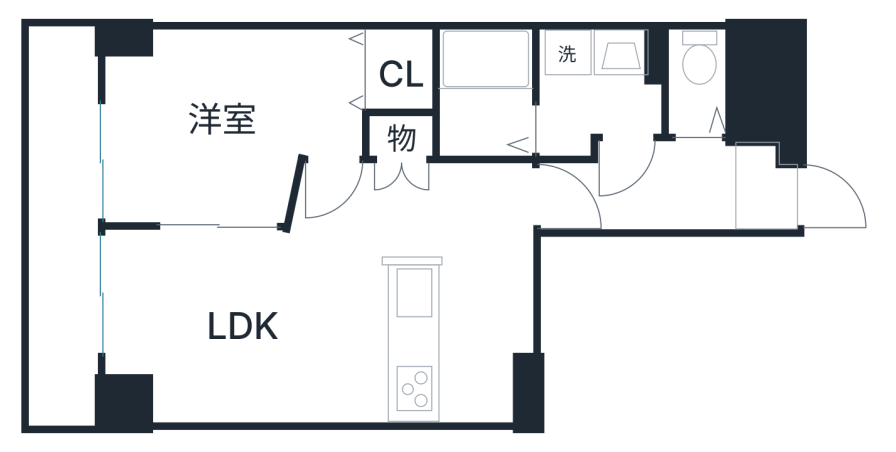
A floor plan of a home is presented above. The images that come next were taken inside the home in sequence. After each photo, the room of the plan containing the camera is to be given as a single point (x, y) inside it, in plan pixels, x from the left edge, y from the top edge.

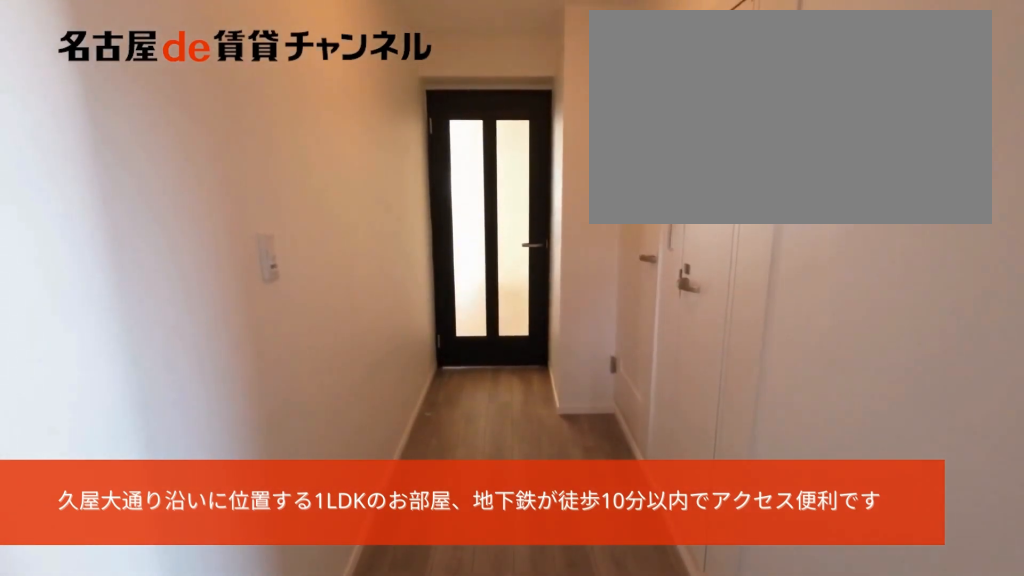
(769, 189)
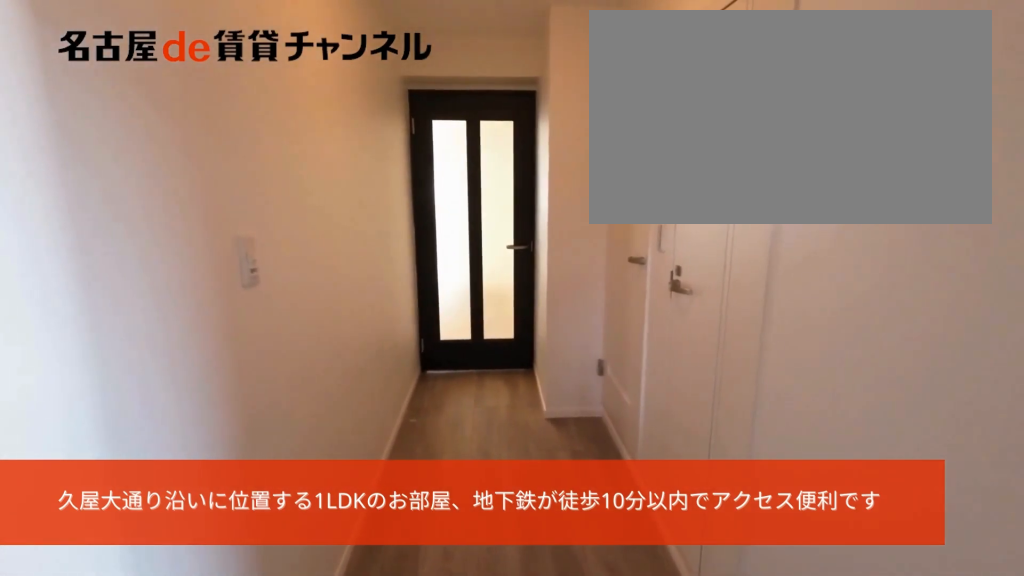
(769, 189)
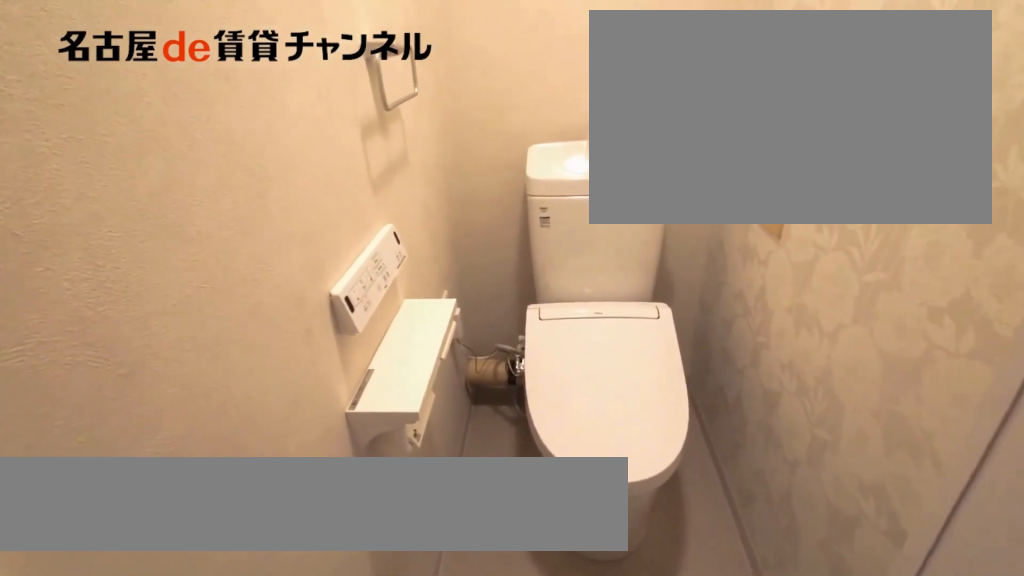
(698, 86)
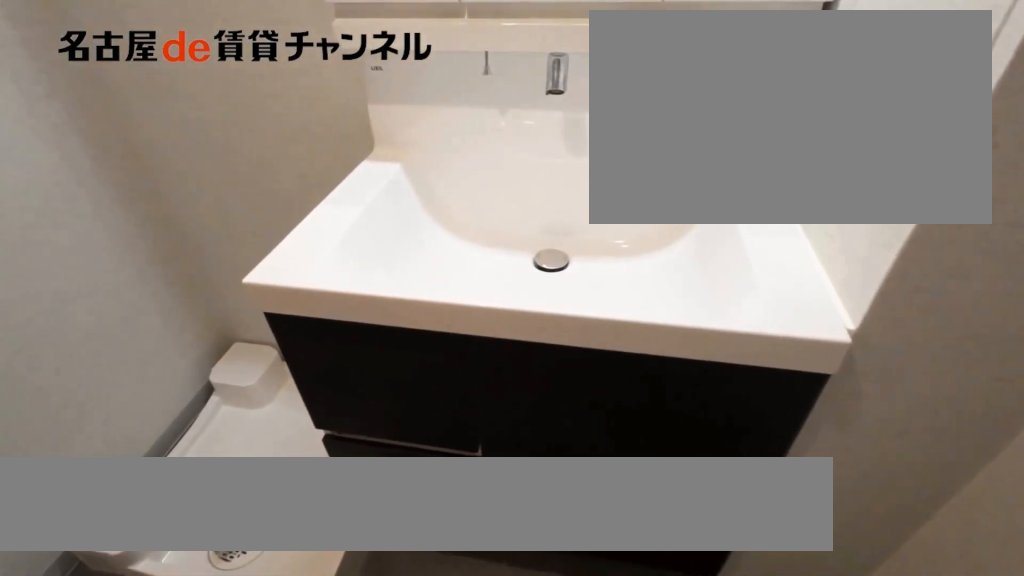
(599, 87)
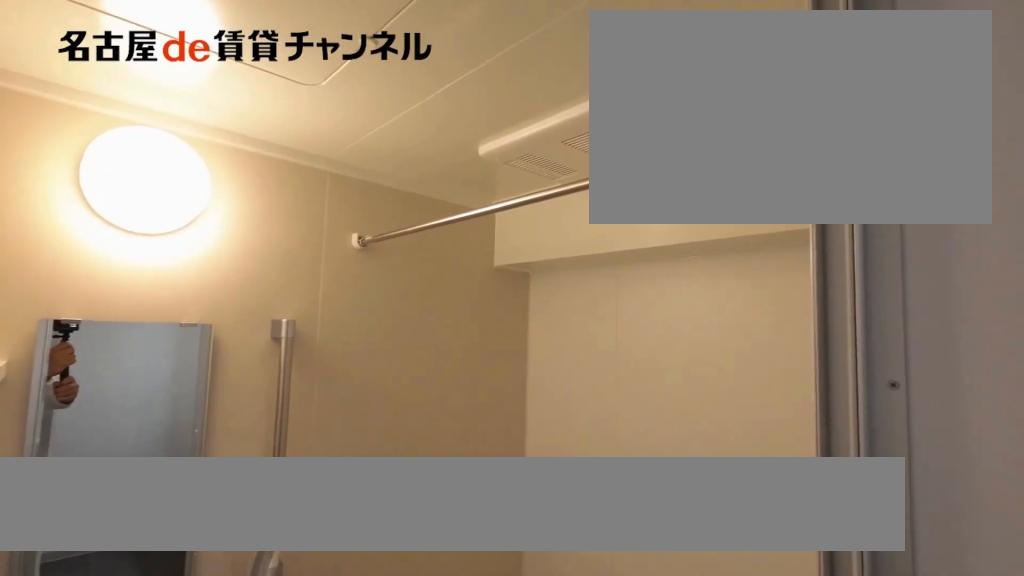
(482, 96)
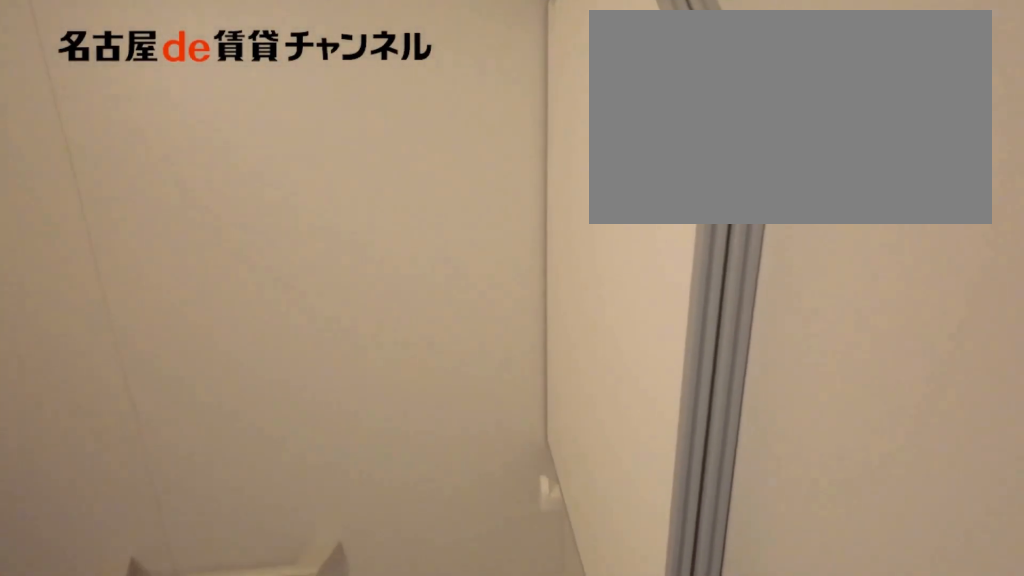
(482, 96)
